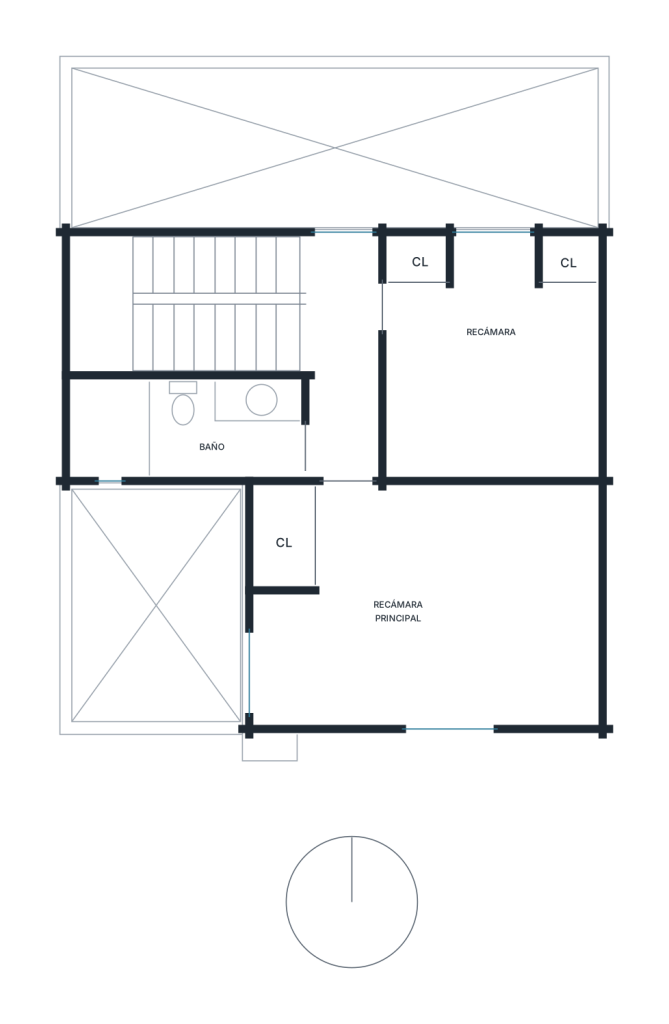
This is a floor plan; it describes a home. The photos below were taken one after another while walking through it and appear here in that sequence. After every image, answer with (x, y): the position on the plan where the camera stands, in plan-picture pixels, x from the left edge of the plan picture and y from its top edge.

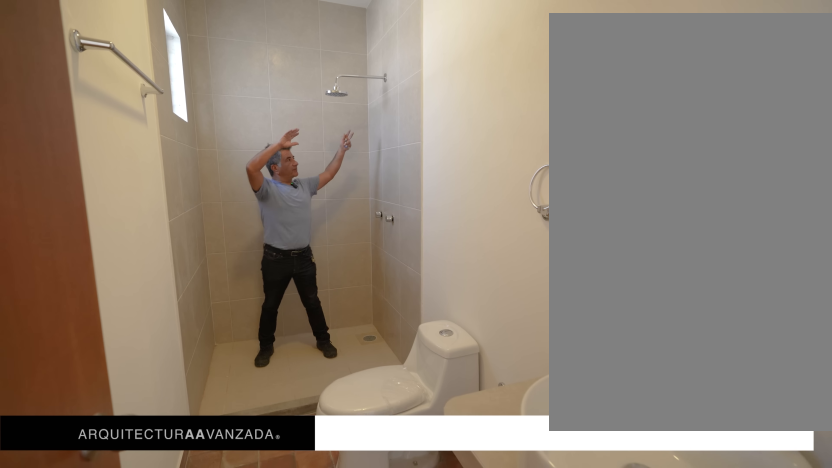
(270, 448)
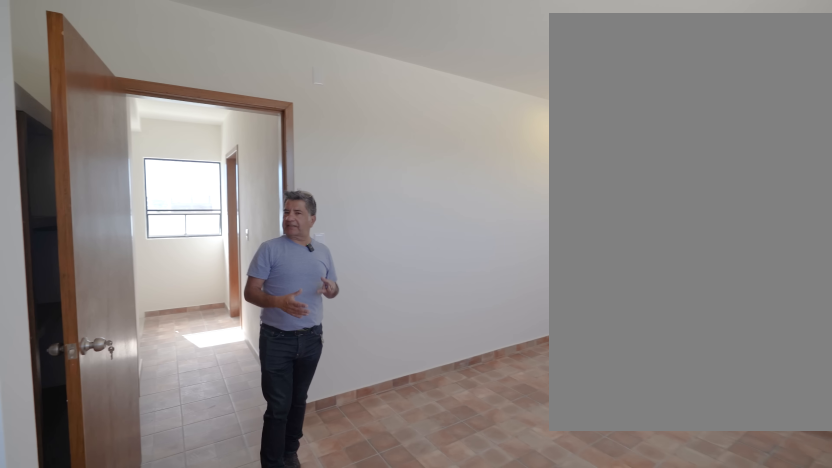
(391, 589)
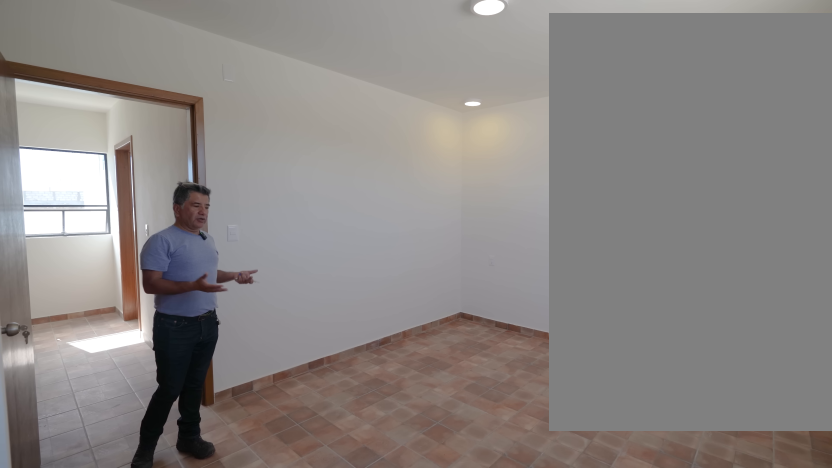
(350, 596)
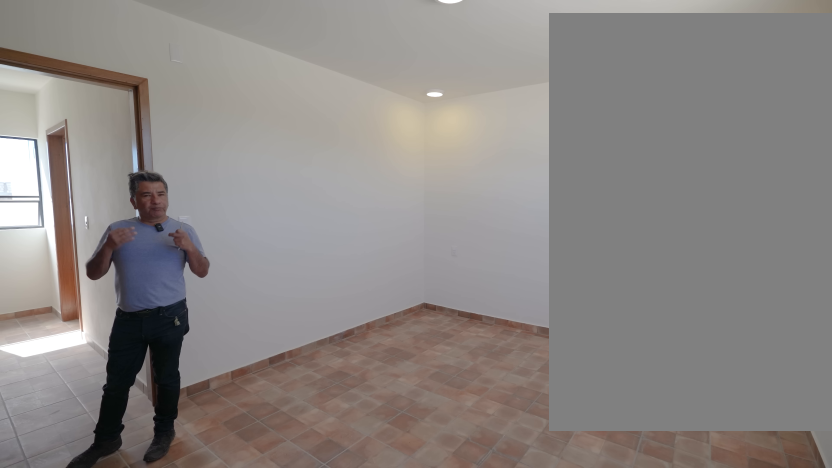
(350, 596)
